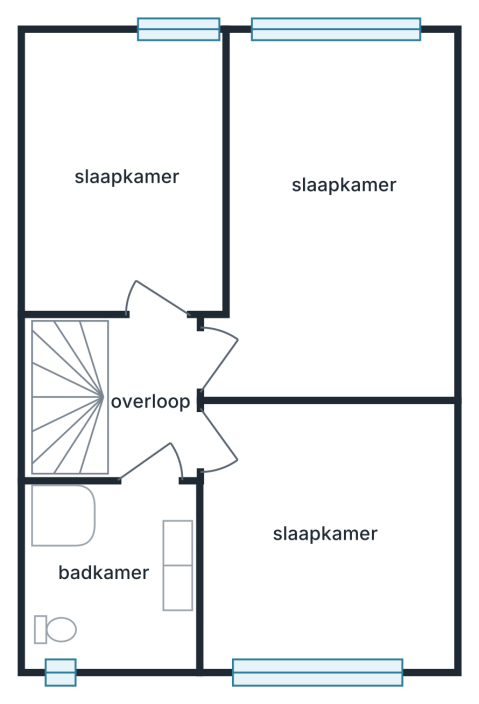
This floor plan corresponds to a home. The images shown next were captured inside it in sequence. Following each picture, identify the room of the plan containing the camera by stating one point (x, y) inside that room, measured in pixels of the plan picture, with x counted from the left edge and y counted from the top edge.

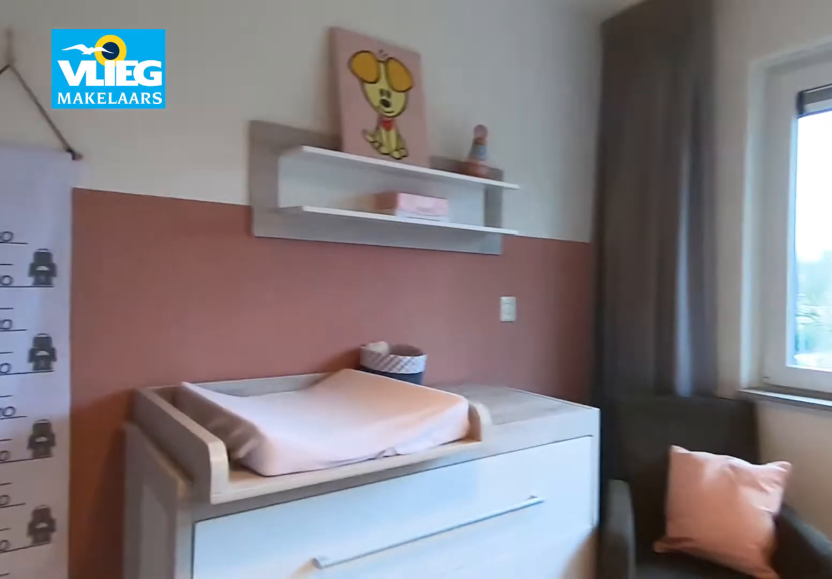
(325, 532)
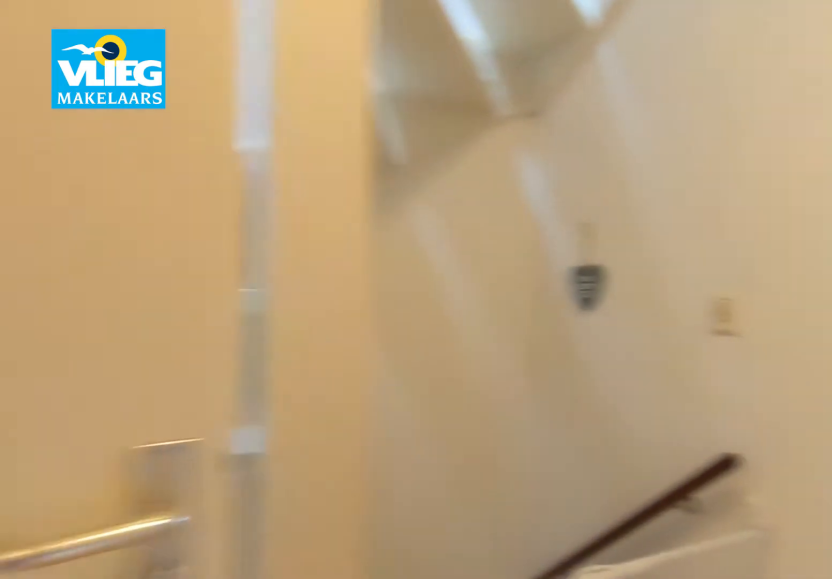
(149, 404)
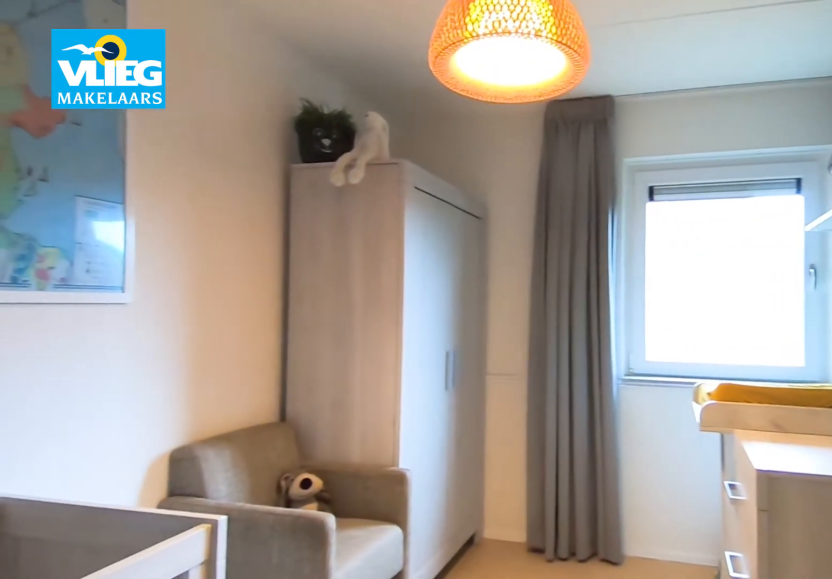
(115, 154)
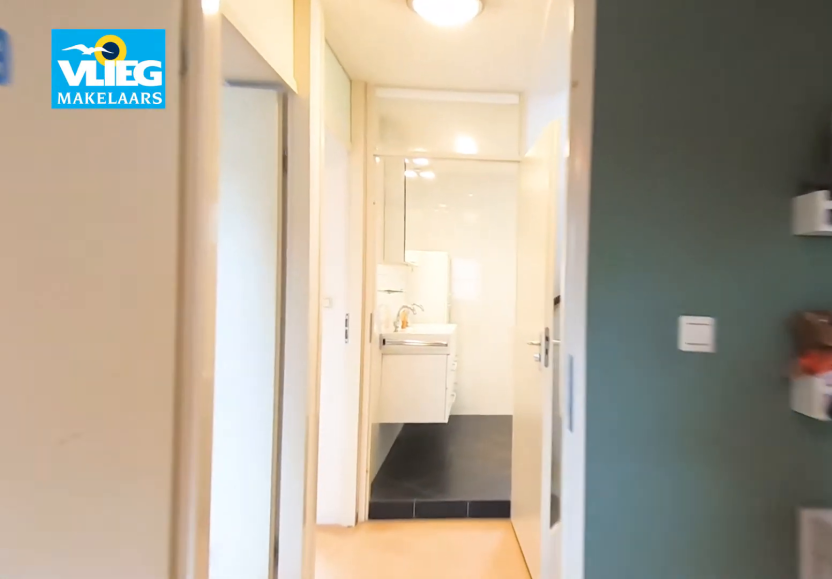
(115, 154)
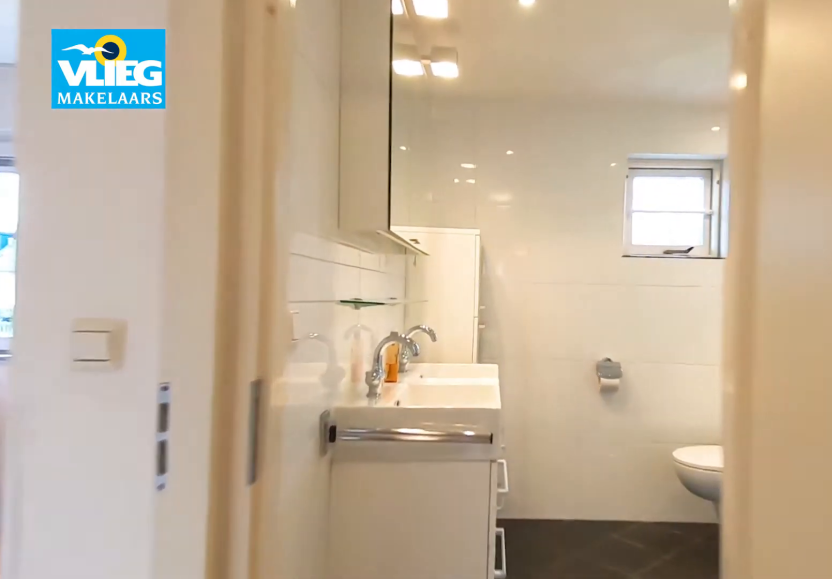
(150, 404)
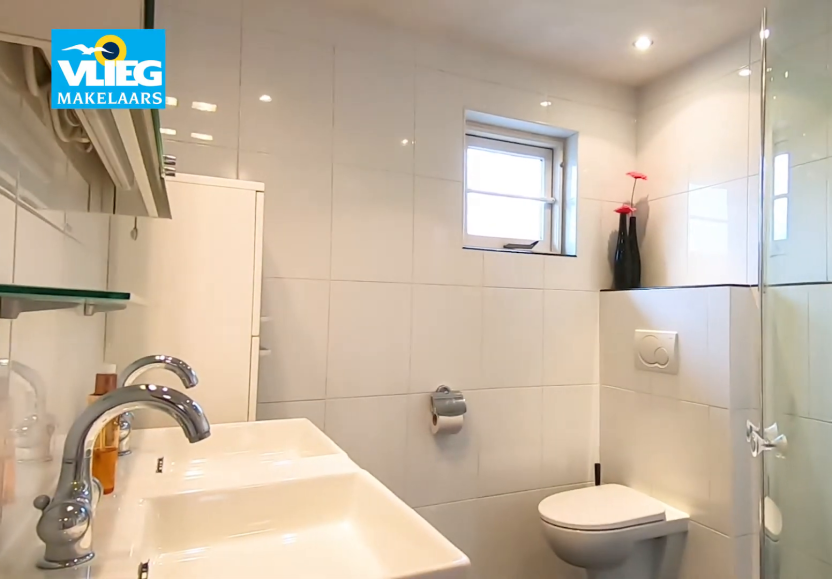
(114, 570)
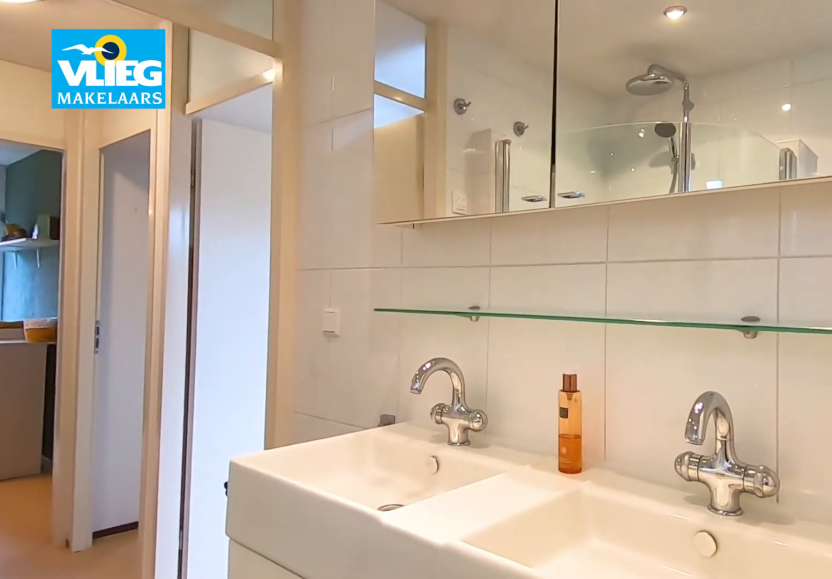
(114, 570)
